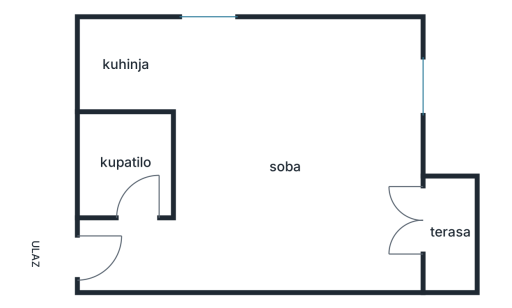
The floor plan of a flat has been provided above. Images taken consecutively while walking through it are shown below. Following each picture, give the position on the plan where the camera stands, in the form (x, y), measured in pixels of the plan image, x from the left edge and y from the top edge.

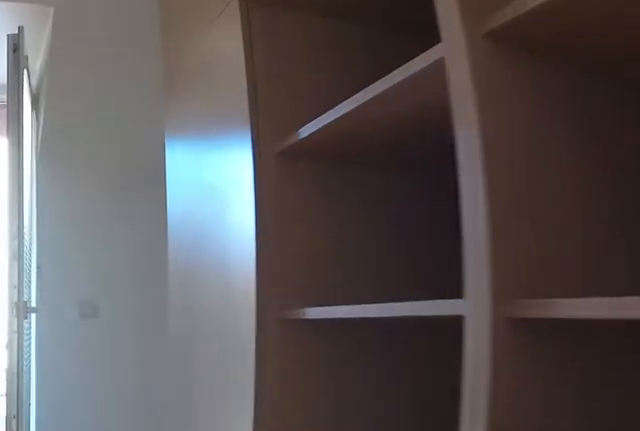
(229, 249)
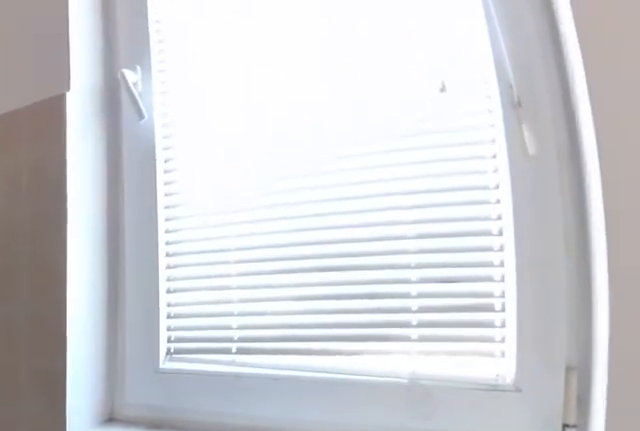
(185, 67)
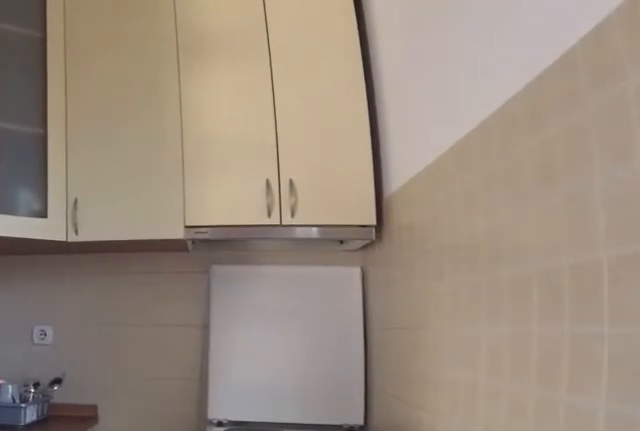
(142, 52)
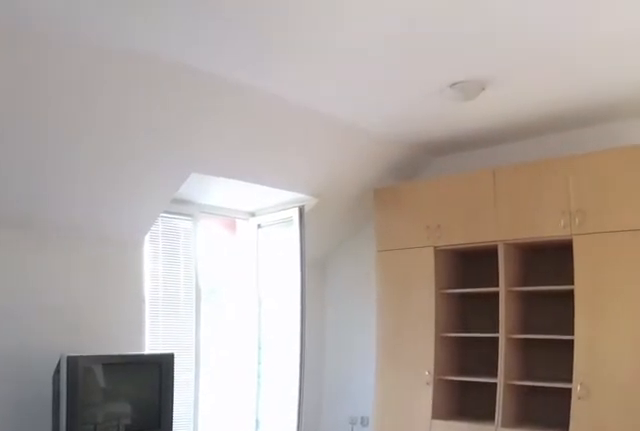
(170, 30)
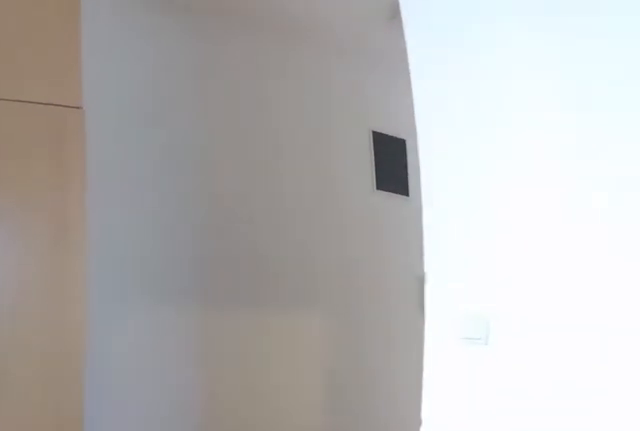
(253, 189)
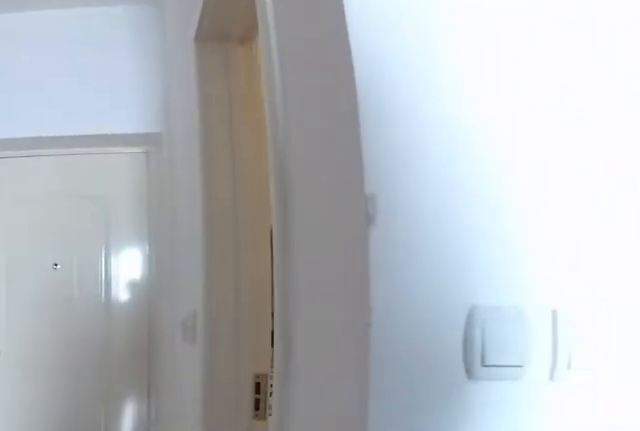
(201, 245)
